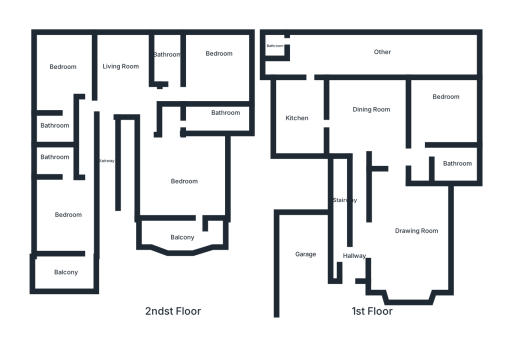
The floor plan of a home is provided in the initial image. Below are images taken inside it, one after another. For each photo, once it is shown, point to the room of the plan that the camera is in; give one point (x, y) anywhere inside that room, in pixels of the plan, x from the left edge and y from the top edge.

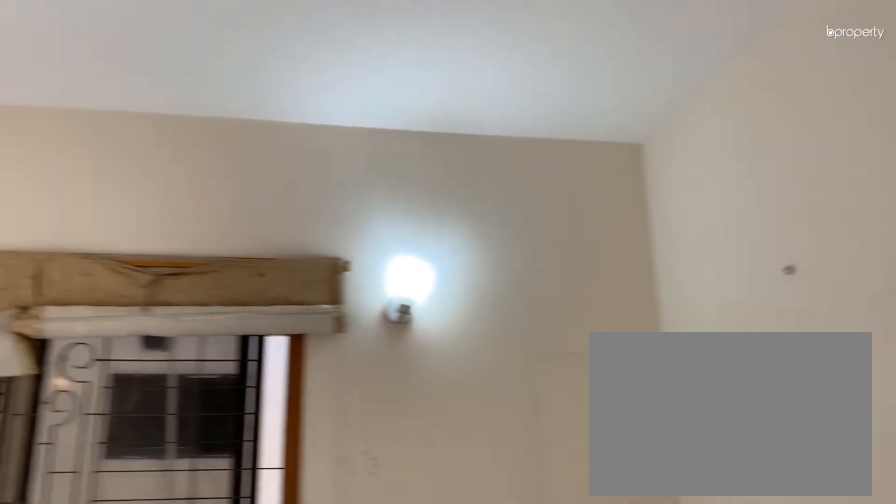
(64, 218)
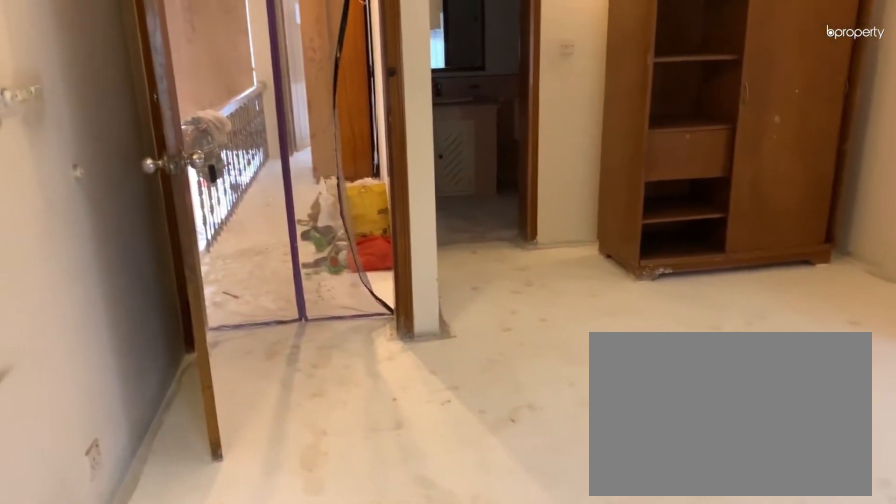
(62, 67)
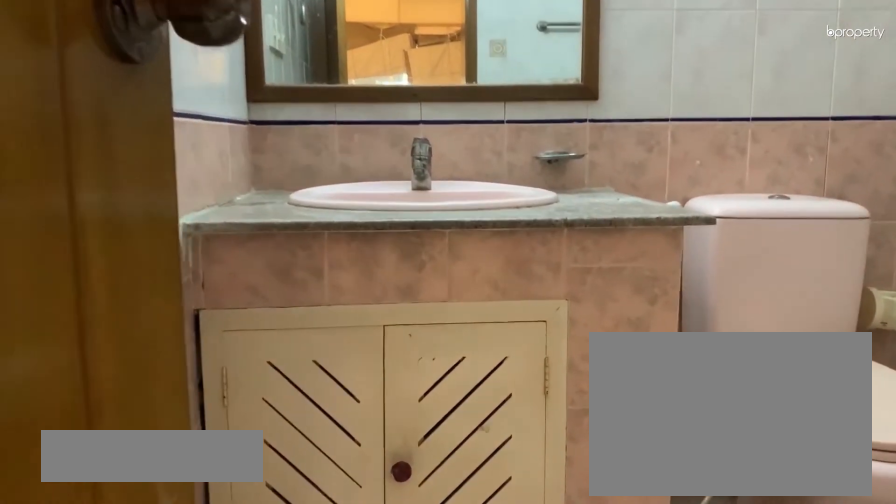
(51, 132)
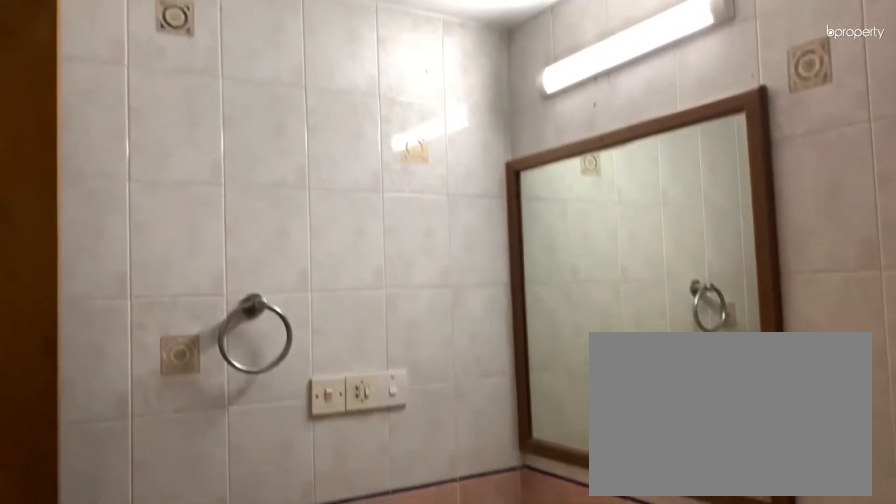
(51, 132)
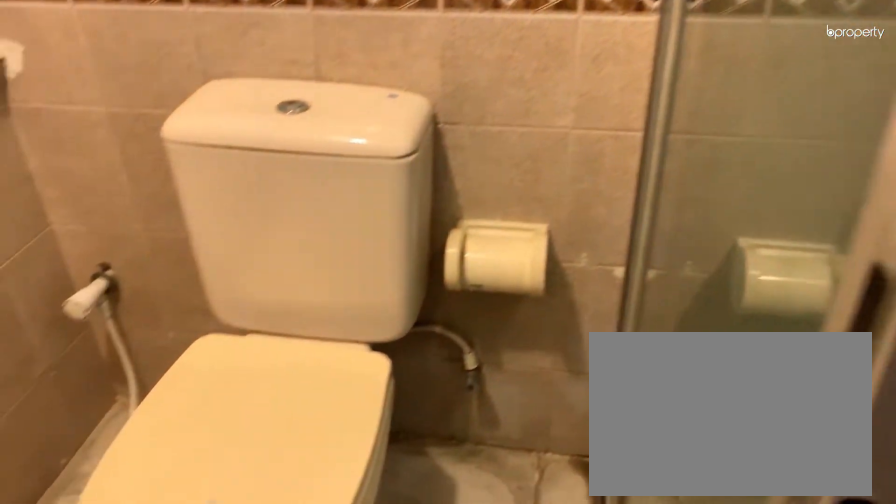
(169, 57)
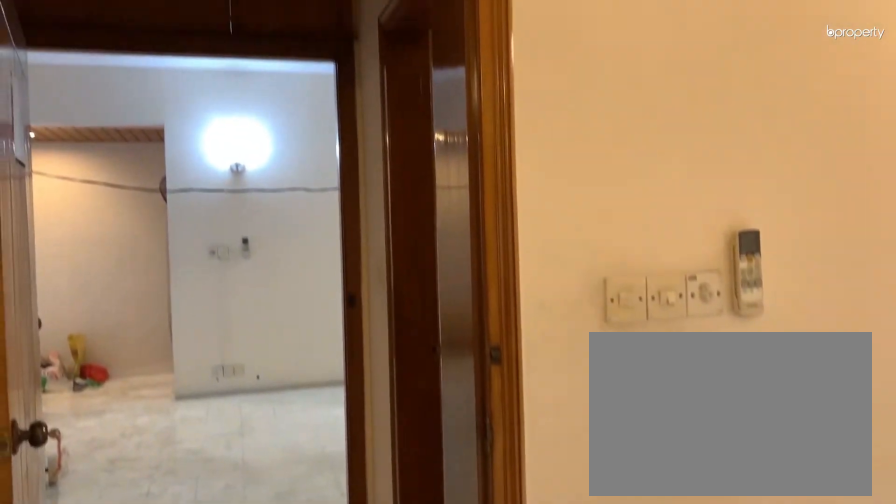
(218, 61)
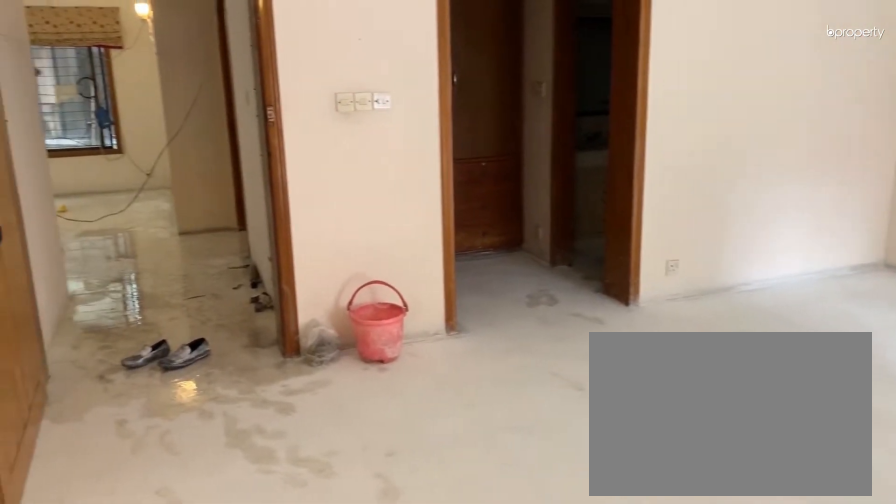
(177, 183)
